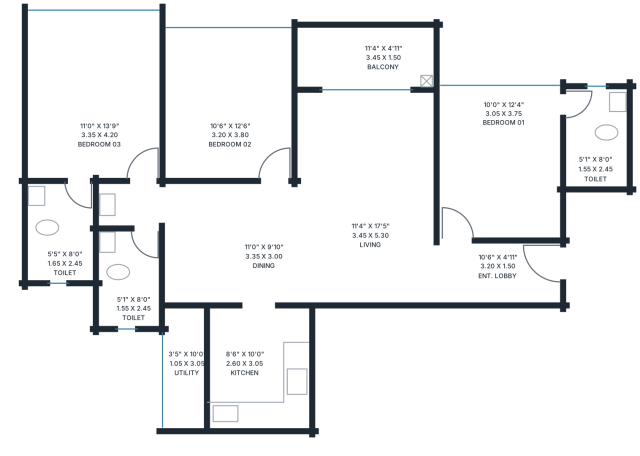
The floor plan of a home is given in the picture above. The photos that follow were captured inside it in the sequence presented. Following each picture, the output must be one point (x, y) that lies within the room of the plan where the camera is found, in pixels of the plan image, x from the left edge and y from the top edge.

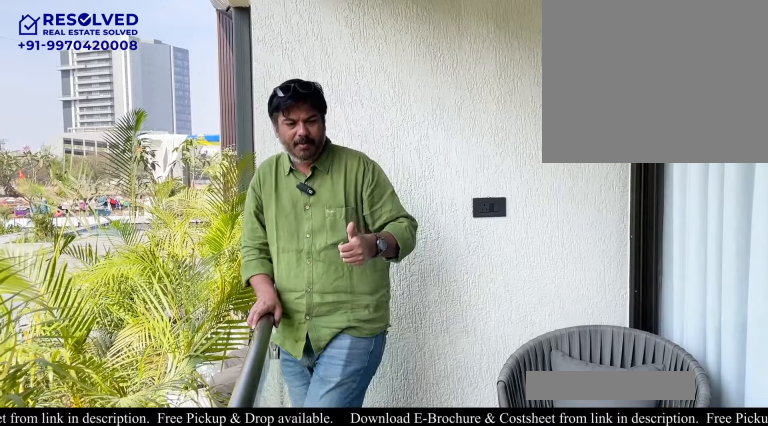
(365, 56)
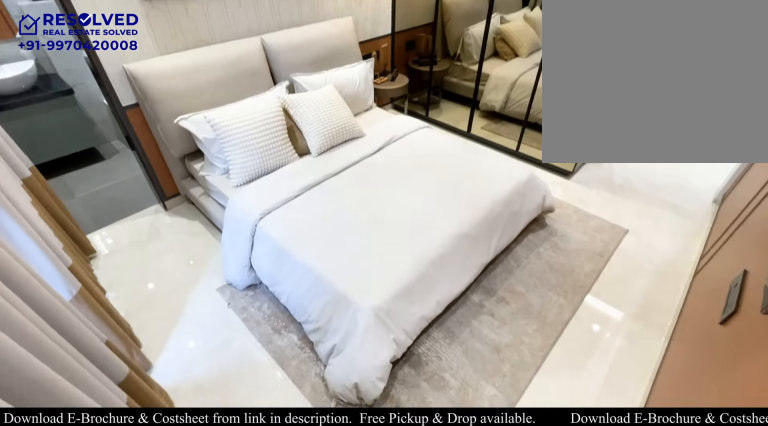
(500, 162)
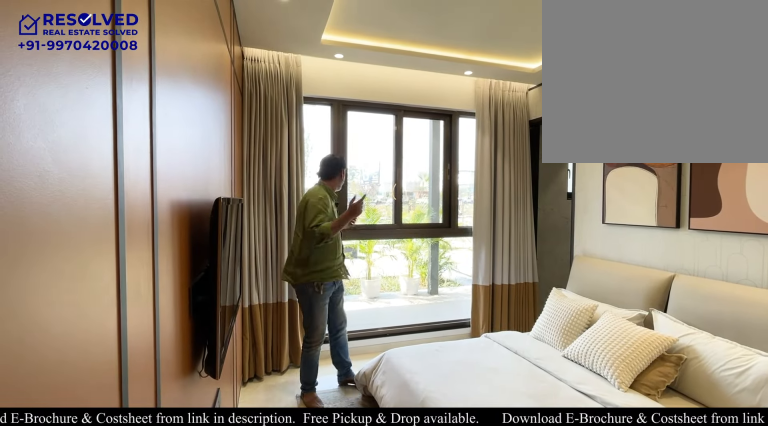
(500, 162)
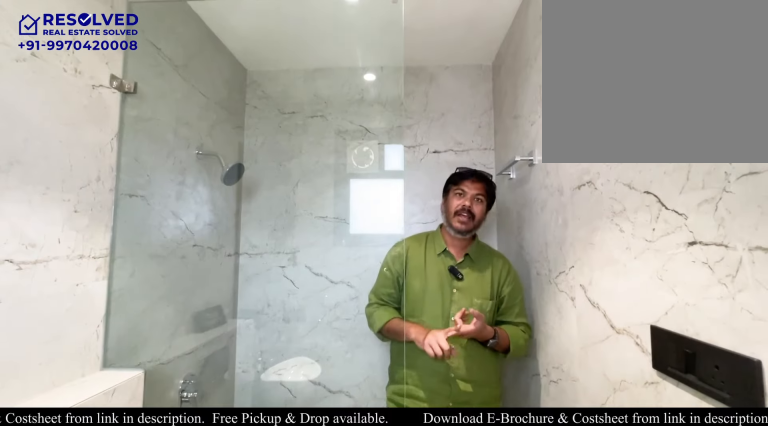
(595, 139)
